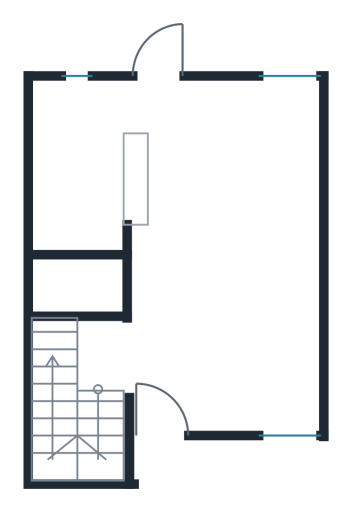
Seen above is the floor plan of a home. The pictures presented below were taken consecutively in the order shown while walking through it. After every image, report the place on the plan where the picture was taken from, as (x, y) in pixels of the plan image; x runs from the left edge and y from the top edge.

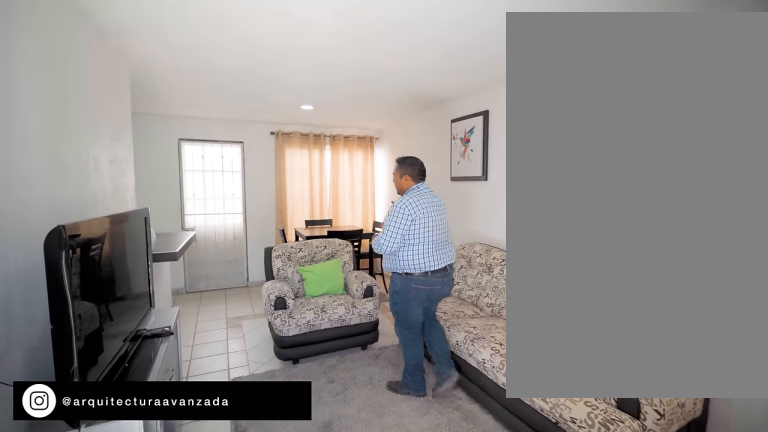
(169, 400)
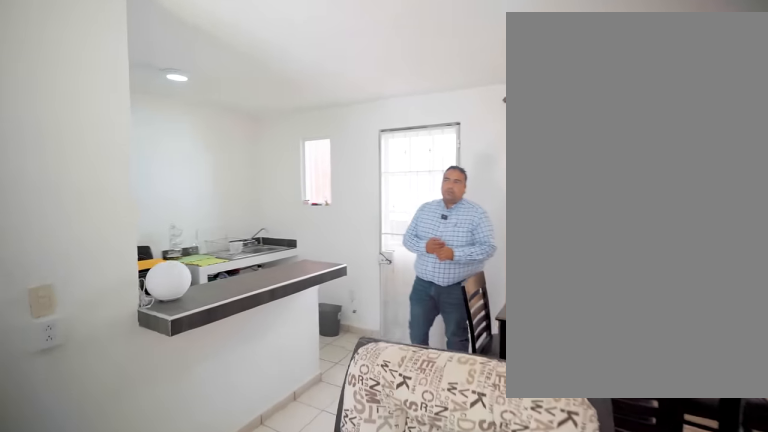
(187, 298)
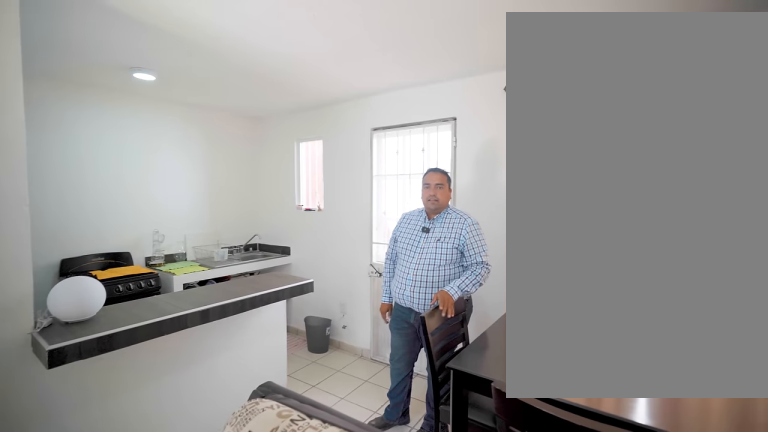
(178, 216)
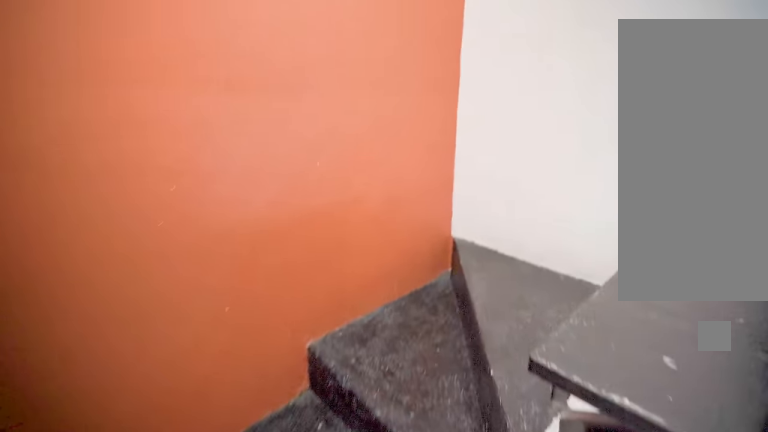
(126, 352)
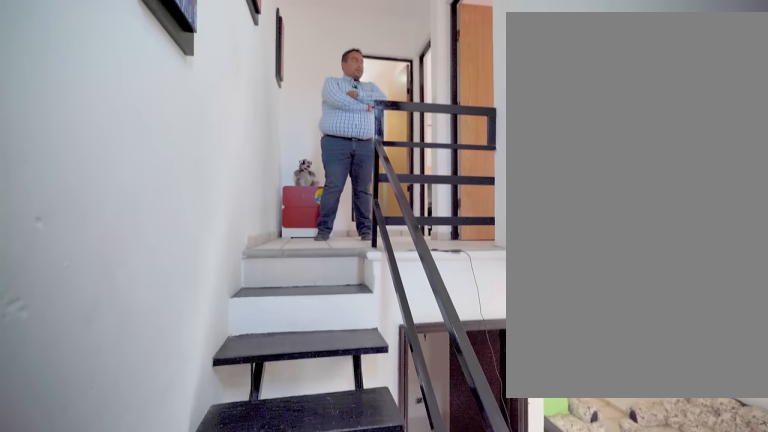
(61, 444)
